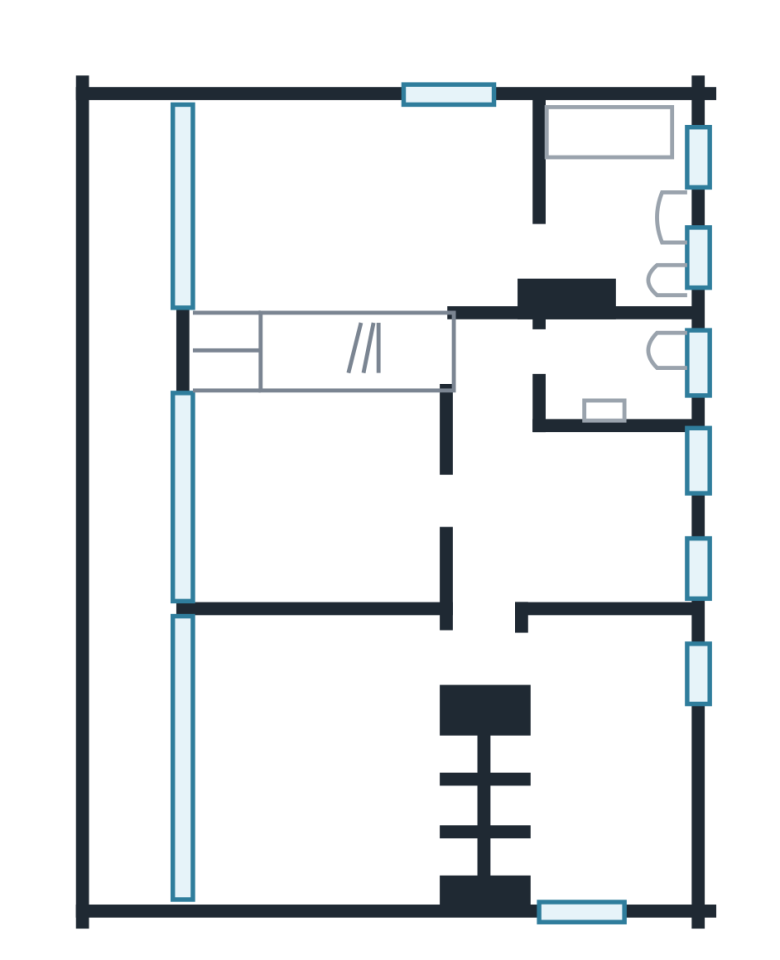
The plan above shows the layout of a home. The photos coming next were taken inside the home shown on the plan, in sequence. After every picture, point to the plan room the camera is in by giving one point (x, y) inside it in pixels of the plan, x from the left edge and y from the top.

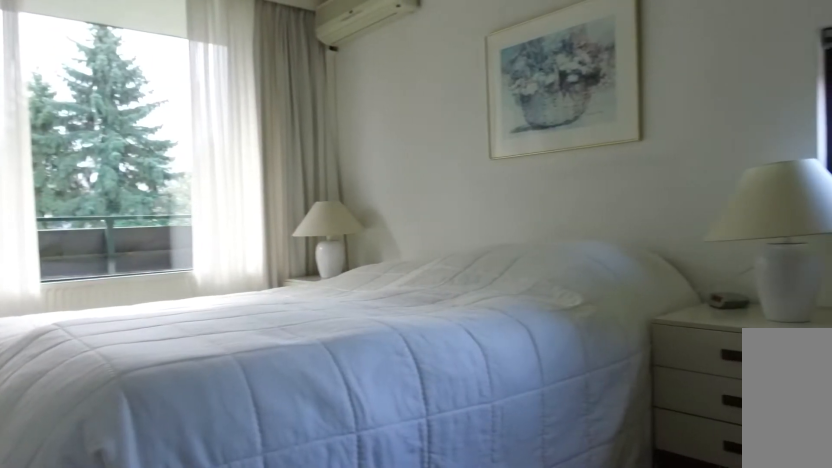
(368, 211)
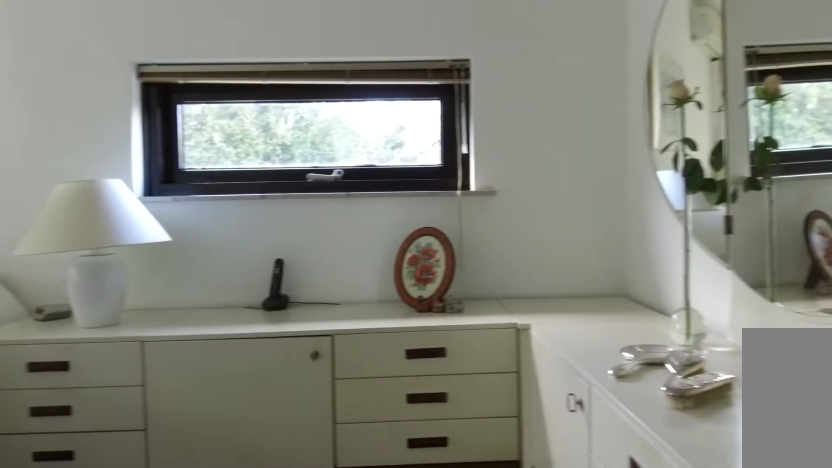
(368, 211)
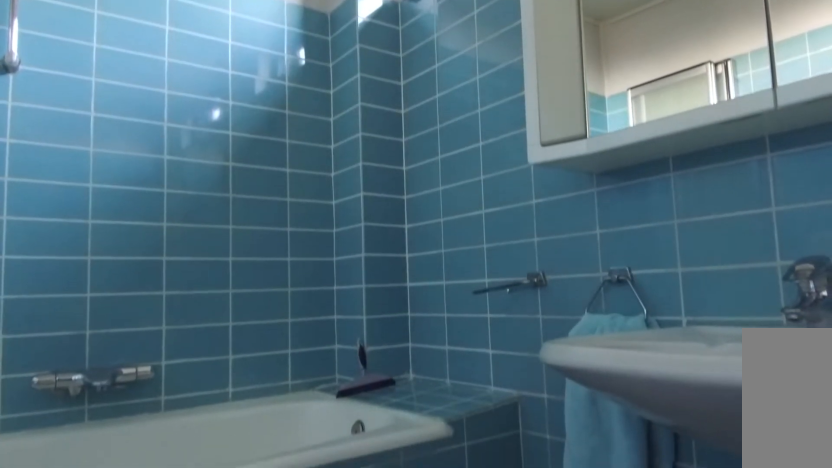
(613, 226)
